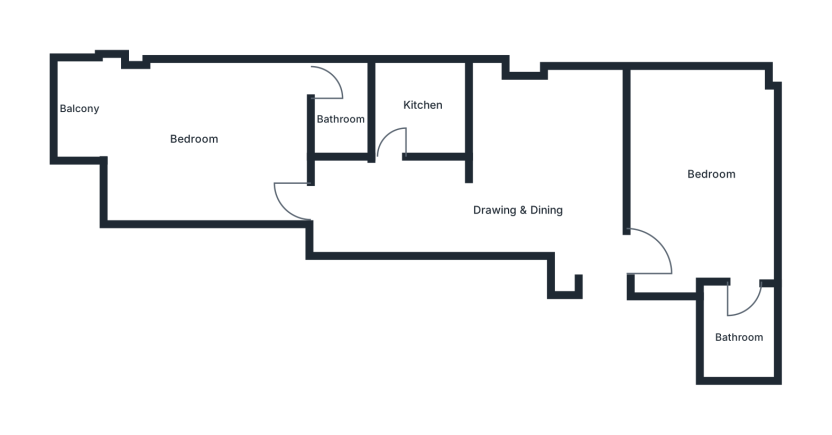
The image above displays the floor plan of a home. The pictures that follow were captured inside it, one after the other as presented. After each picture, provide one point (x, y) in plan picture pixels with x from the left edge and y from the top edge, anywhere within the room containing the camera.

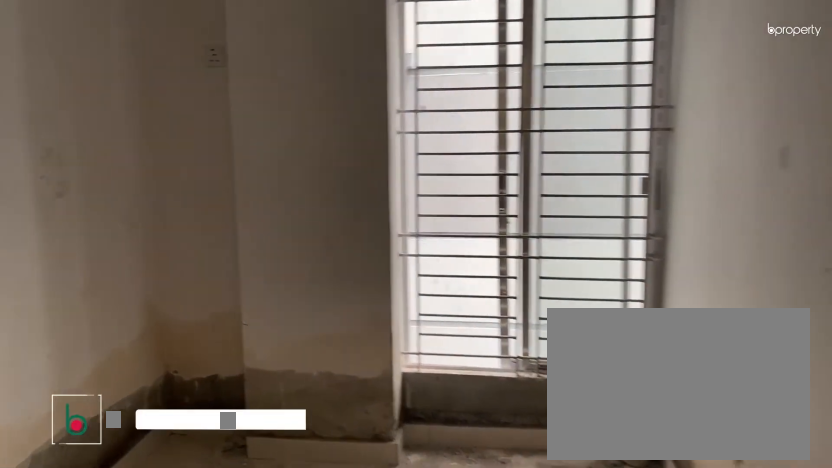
(533, 117)
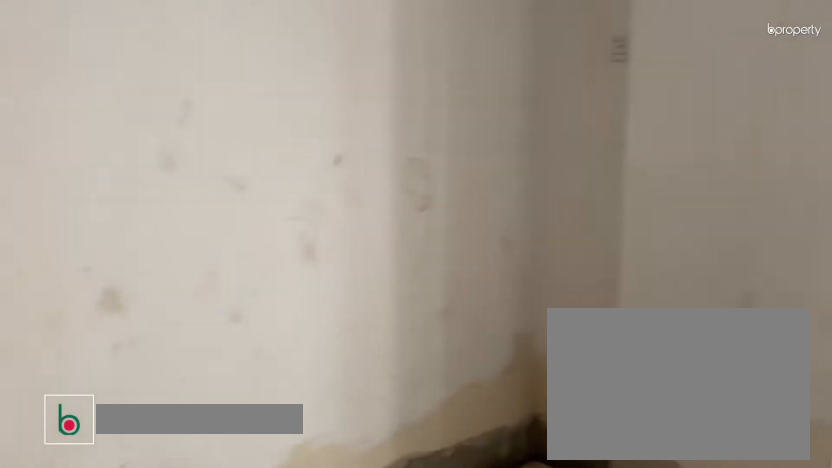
(533, 117)
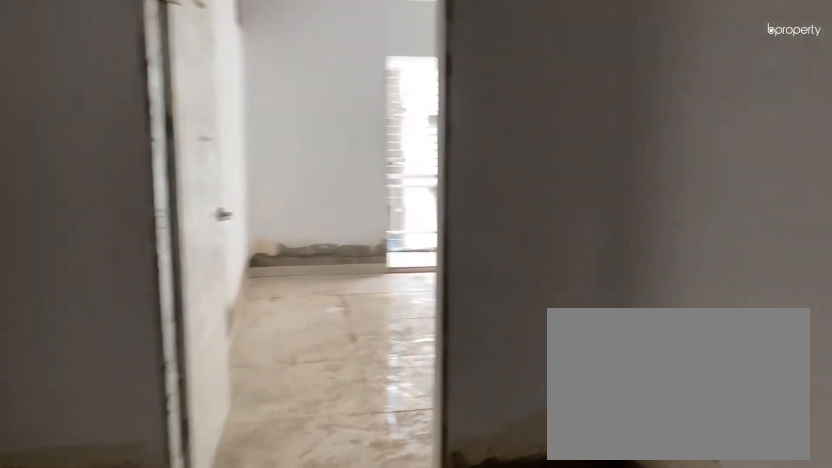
(378, 193)
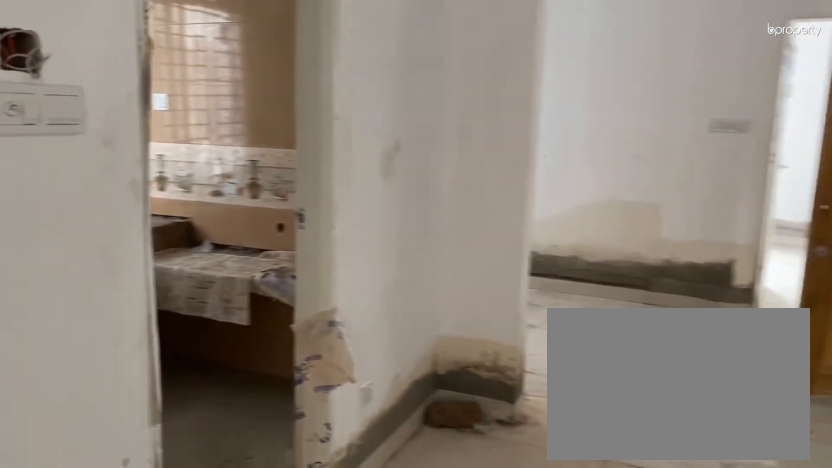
(429, 207)
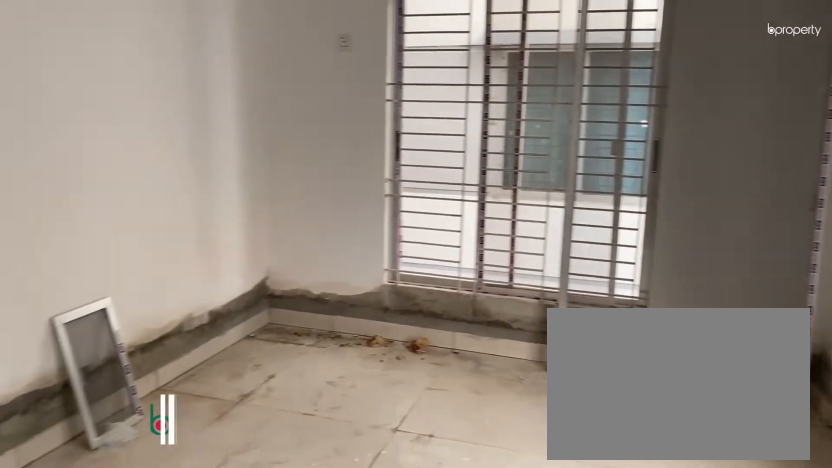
(701, 182)
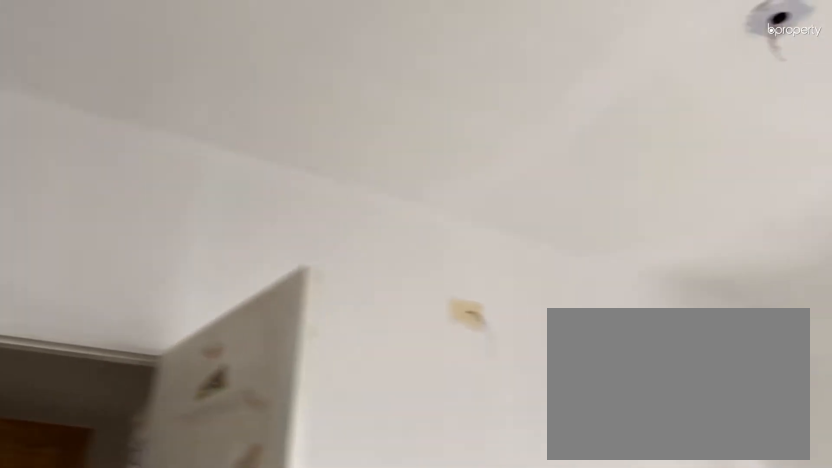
(701, 182)
